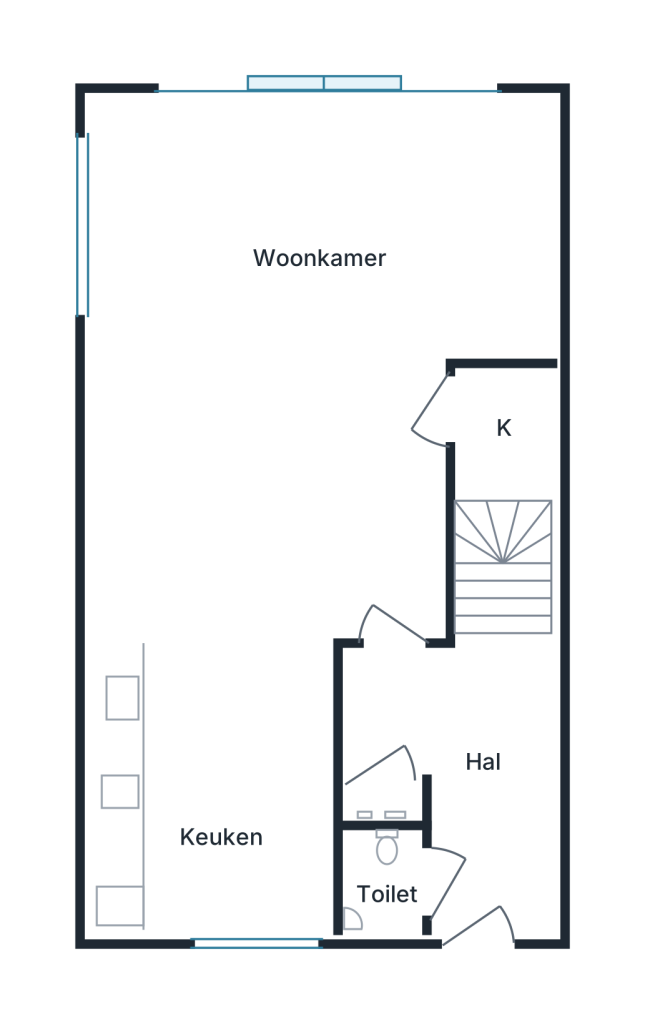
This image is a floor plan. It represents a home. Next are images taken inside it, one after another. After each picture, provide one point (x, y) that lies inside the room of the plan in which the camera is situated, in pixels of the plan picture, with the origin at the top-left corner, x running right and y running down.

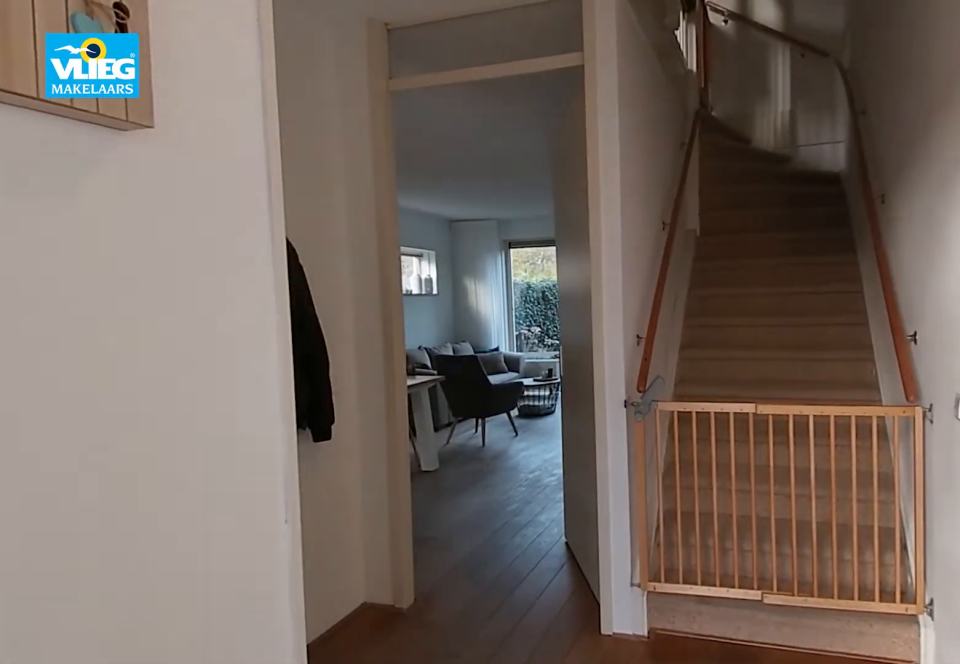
(464, 767)
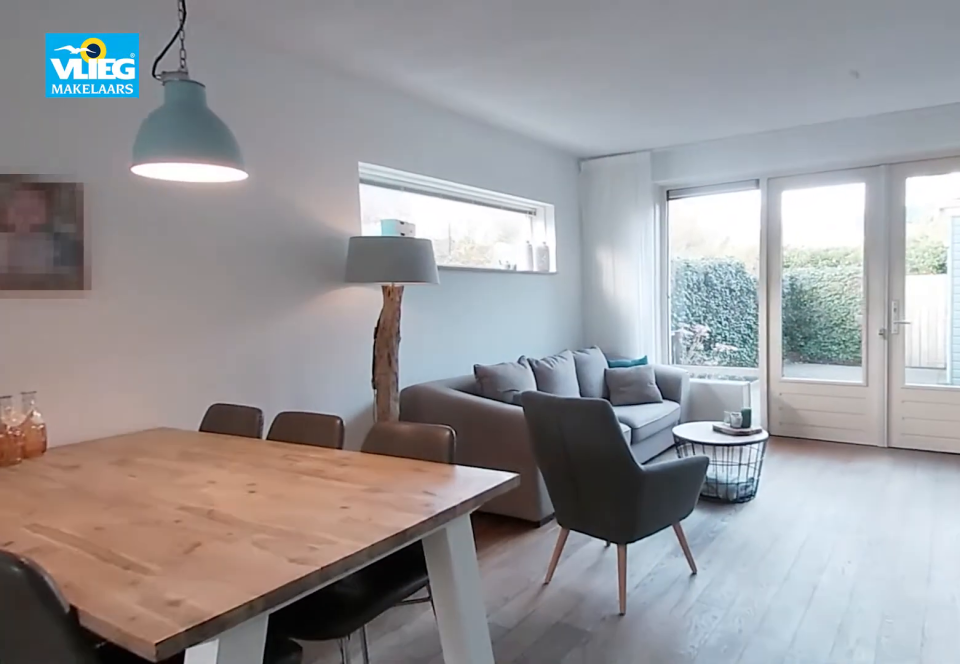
(290, 341)
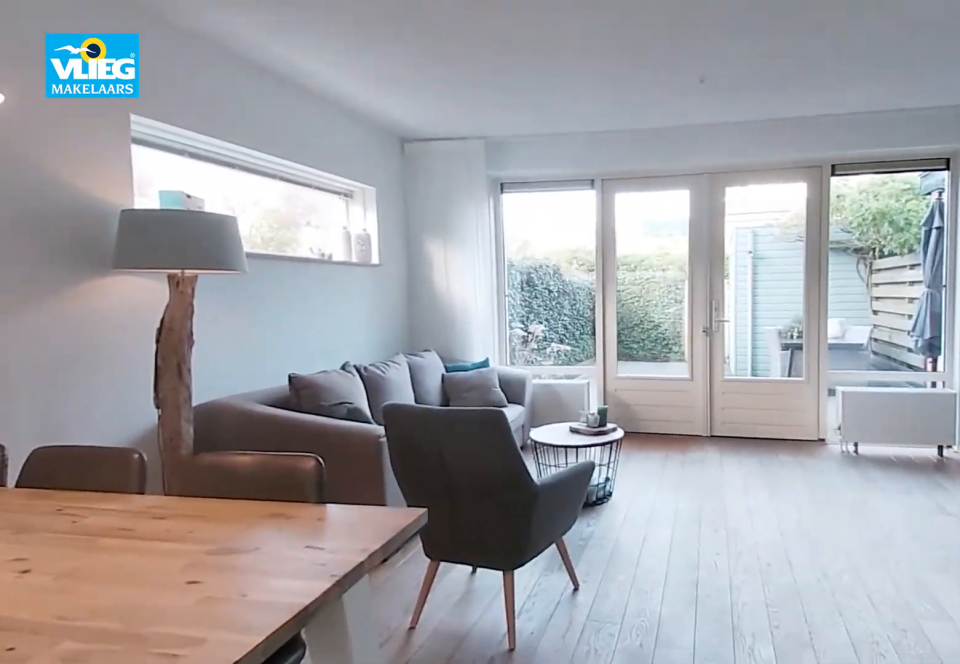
(290, 341)
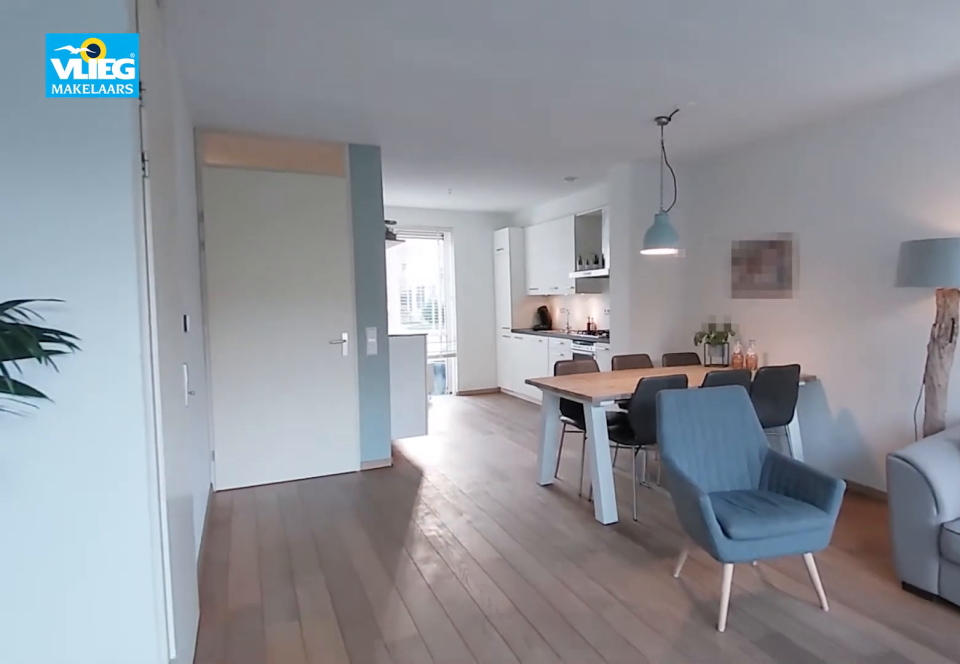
(290, 341)
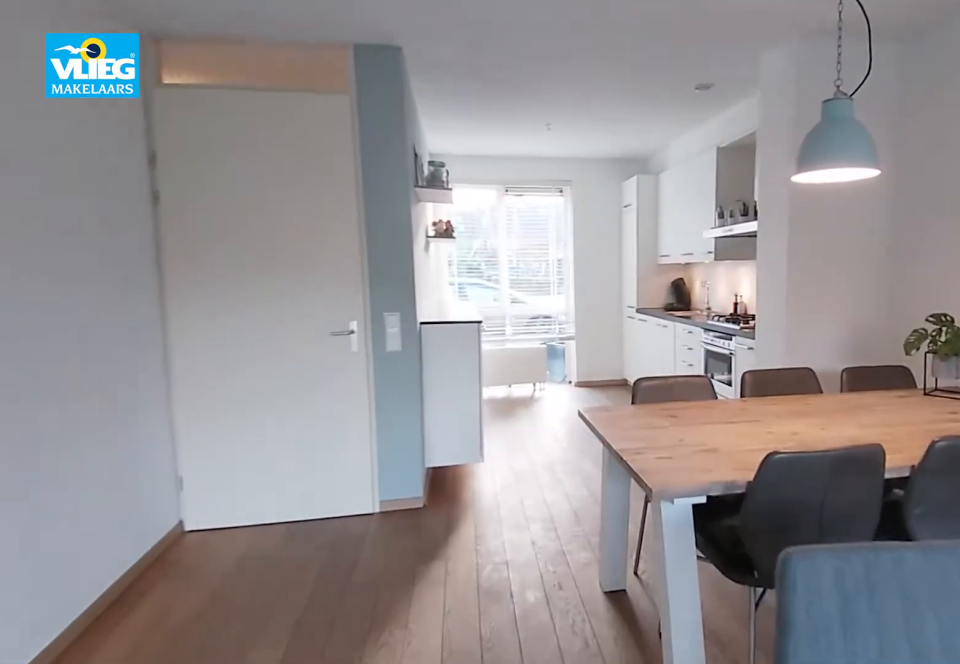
(290, 341)
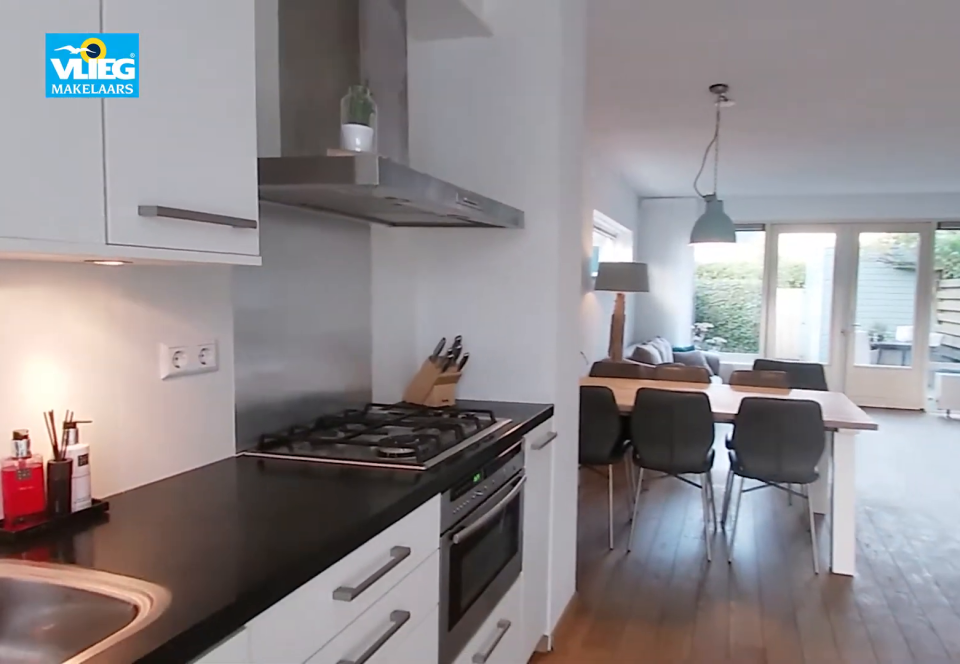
(214, 786)
